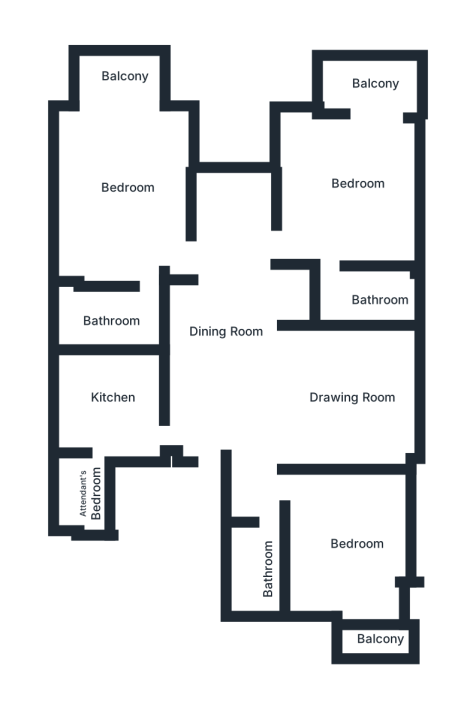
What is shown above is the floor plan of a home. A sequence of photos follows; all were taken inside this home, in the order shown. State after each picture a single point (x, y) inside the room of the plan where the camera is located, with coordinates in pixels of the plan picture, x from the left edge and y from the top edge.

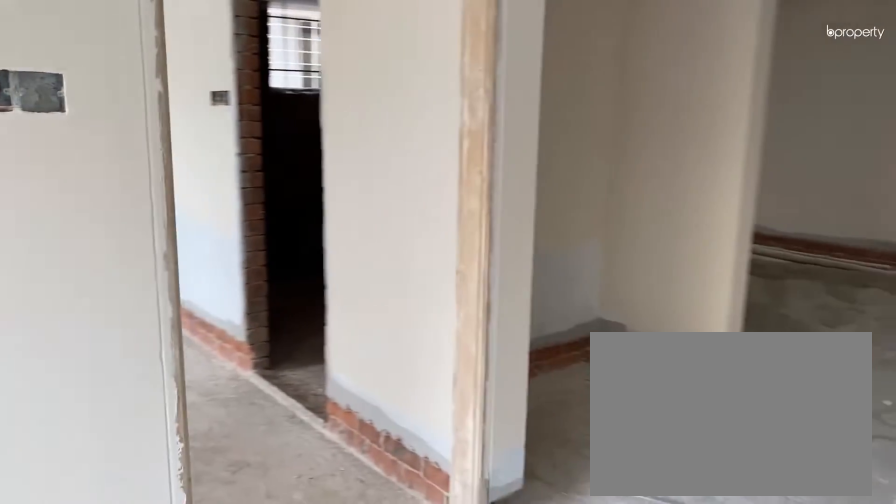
(240, 353)
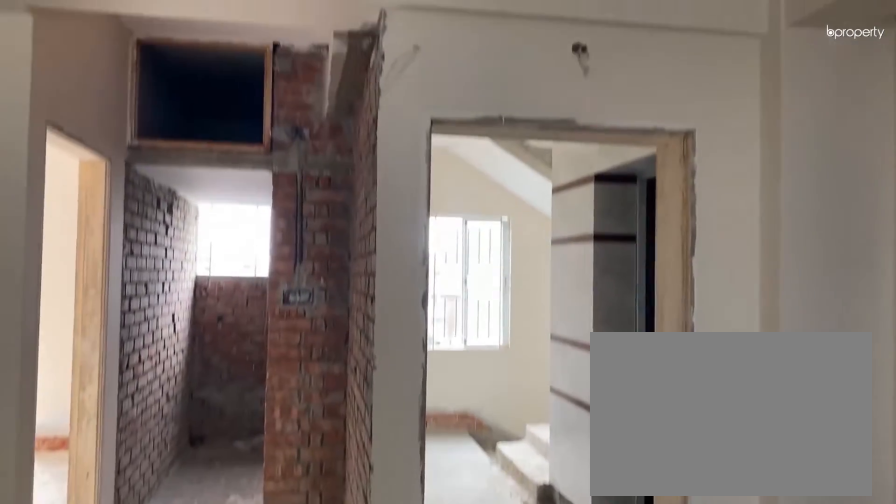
(240, 353)
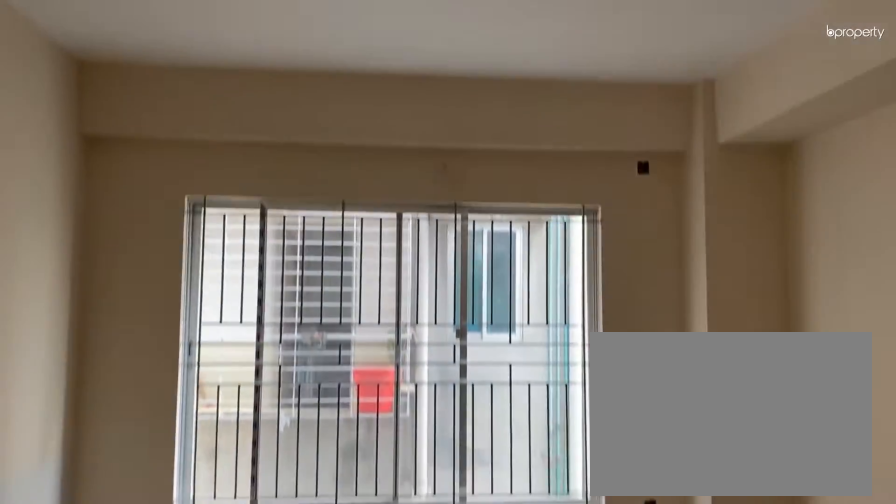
(339, 397)
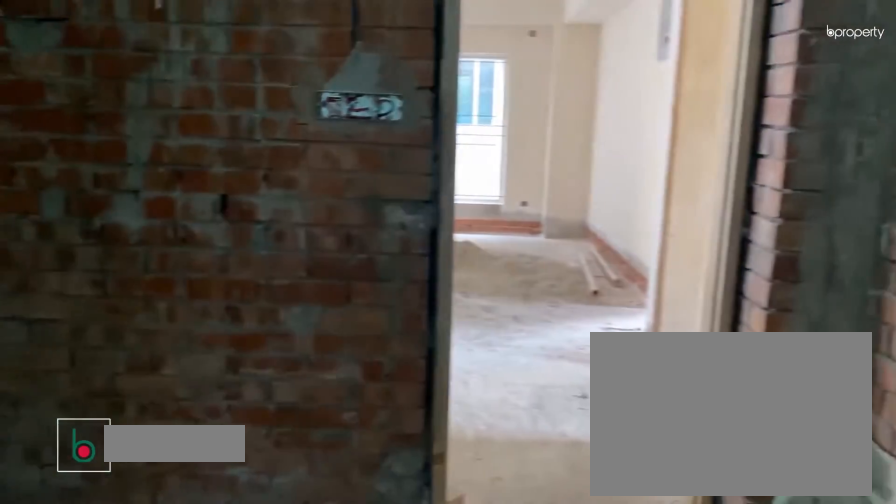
(108, 396)
